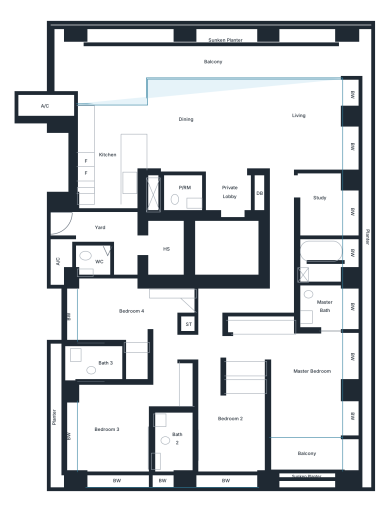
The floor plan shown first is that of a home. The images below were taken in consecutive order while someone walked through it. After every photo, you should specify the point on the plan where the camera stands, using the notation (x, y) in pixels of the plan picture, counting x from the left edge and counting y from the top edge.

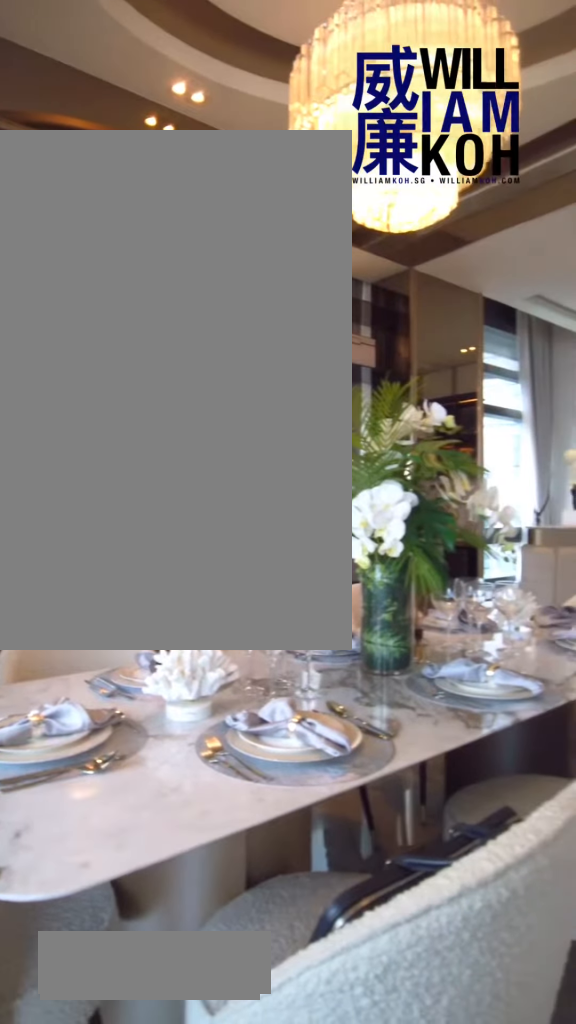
(301, 97)
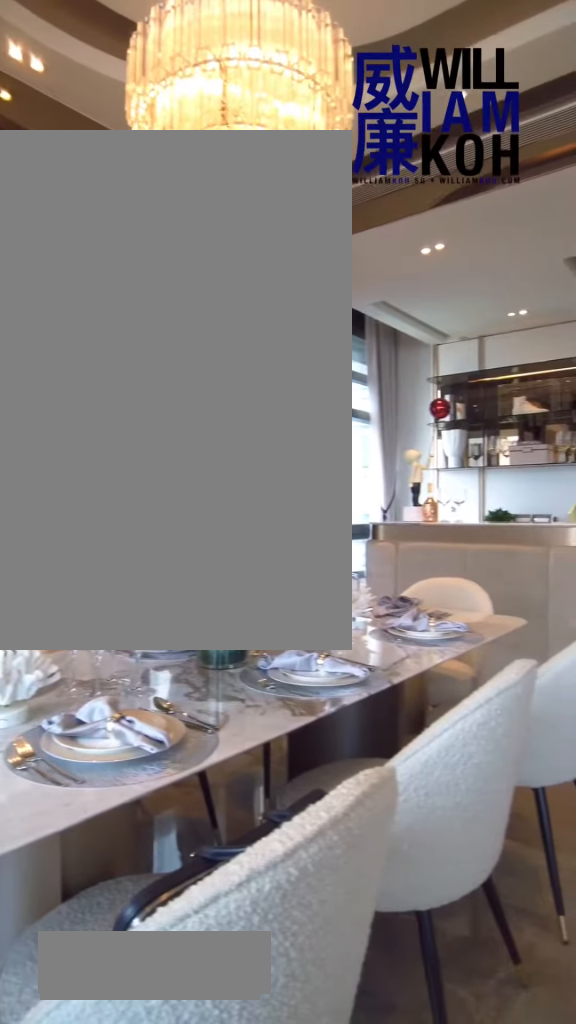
(301, 97)
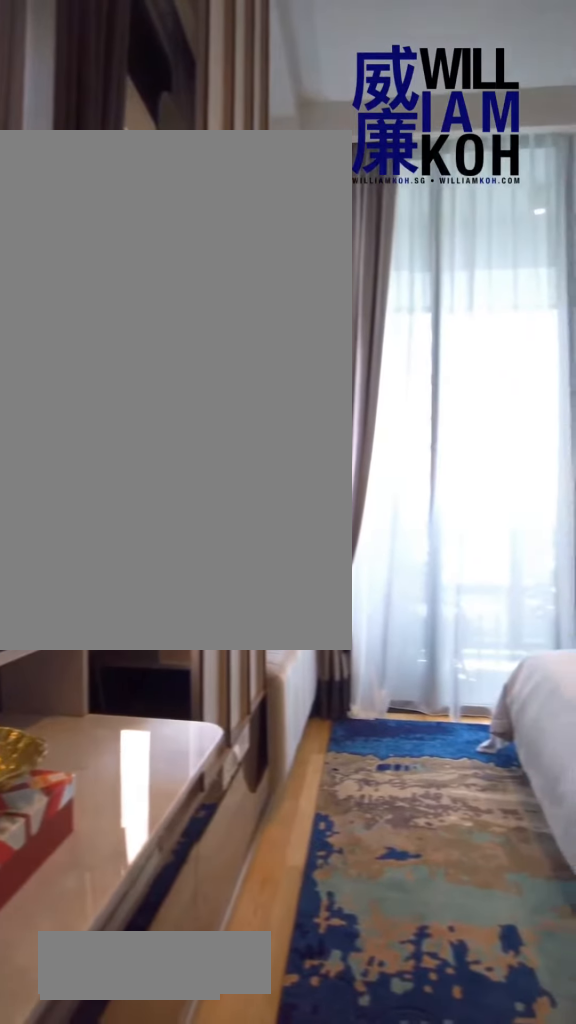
(334, 347)
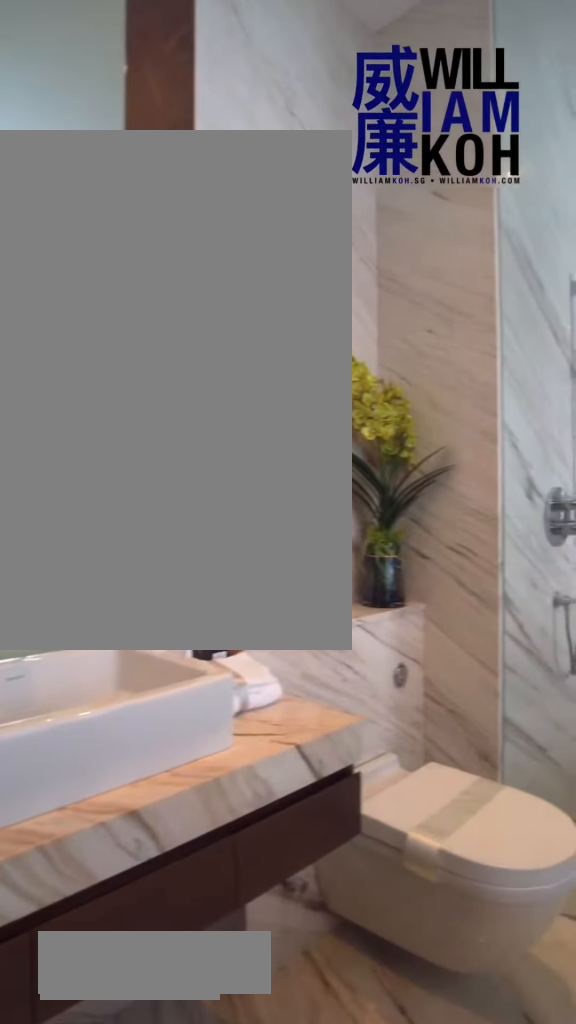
(327, 308)
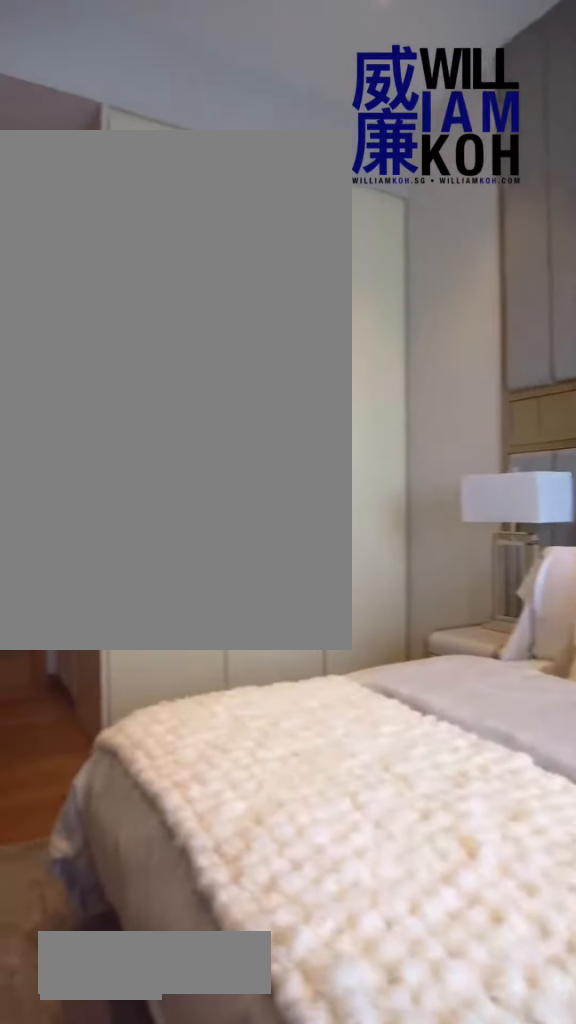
(207, 459)
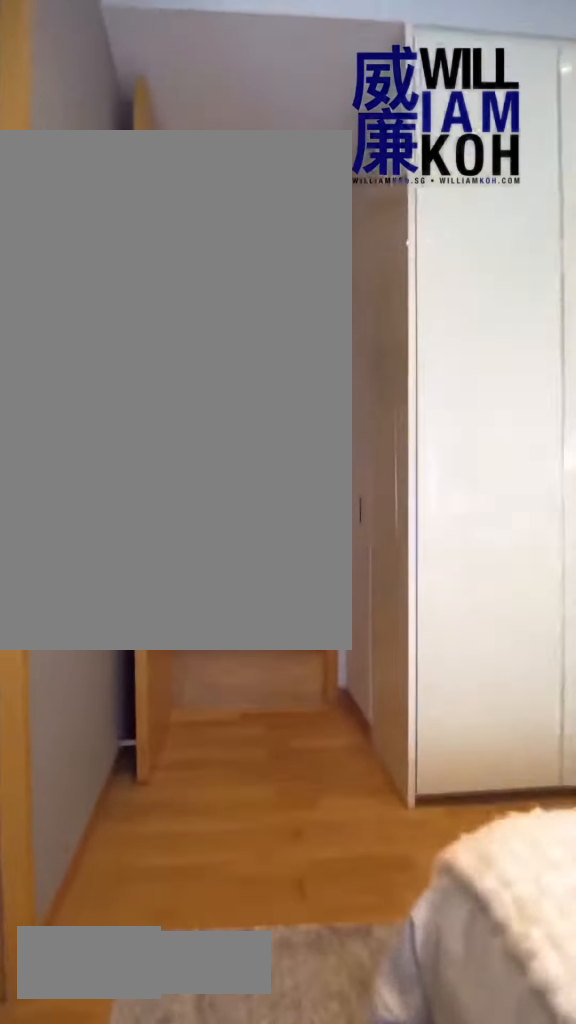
(207, 435)
